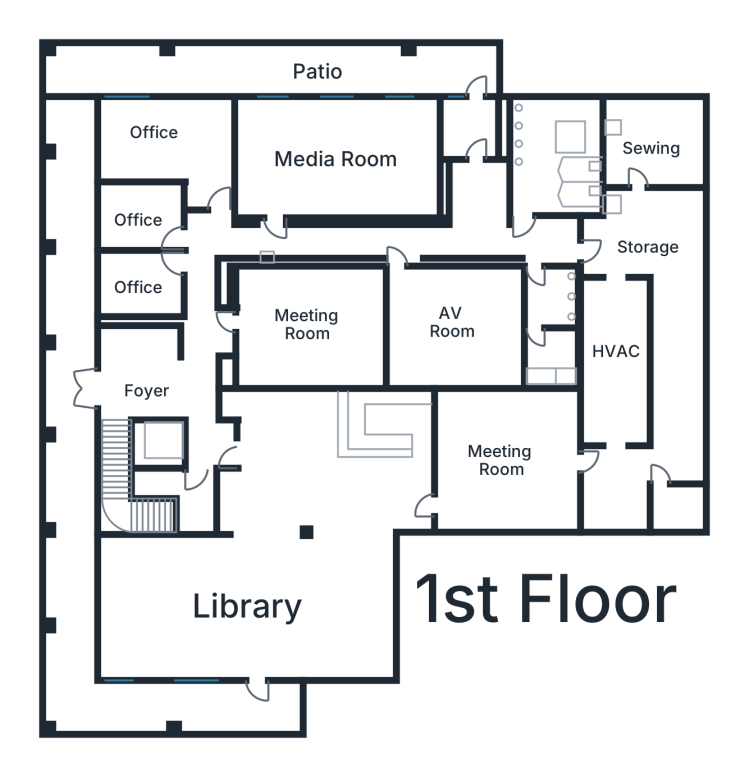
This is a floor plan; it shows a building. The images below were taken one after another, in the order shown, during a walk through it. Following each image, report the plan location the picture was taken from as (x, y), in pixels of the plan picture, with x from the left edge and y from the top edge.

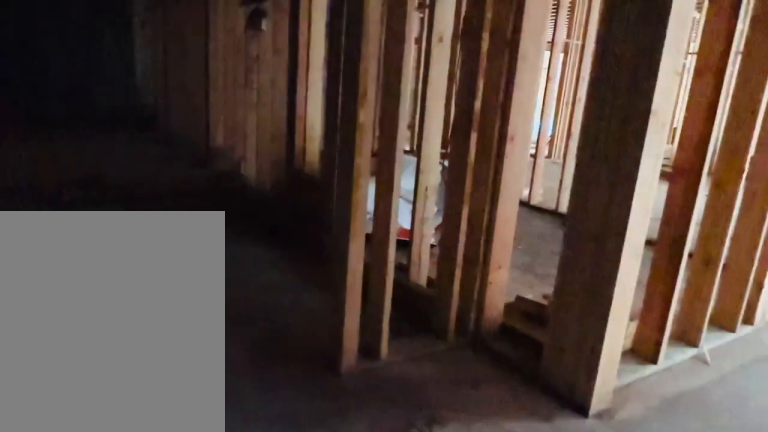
(643, 224)
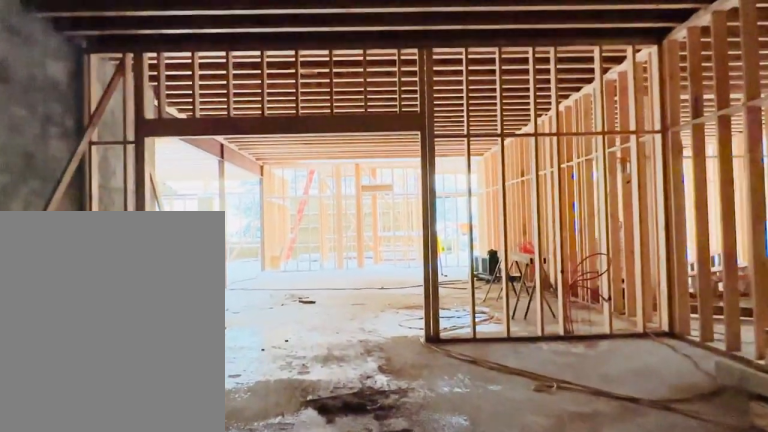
(545, 464)
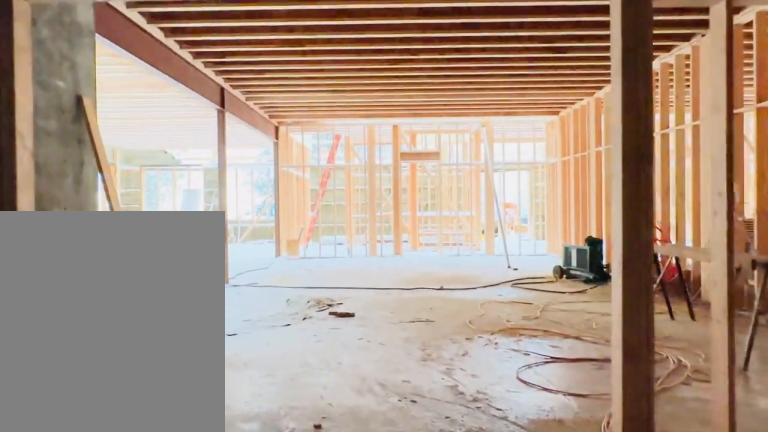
(468, 466)
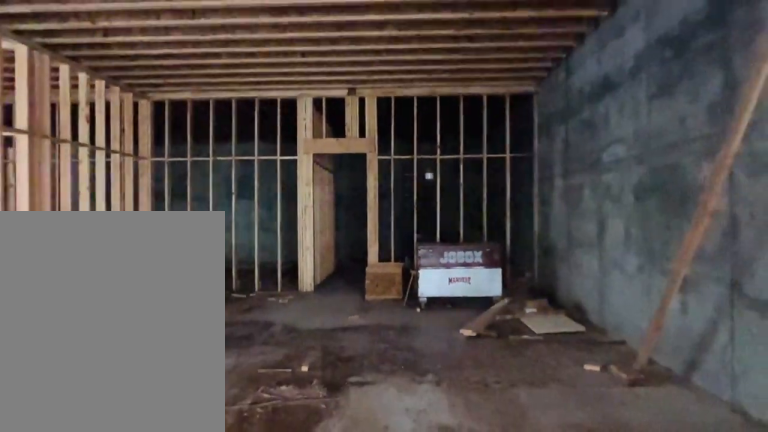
(420, 465)
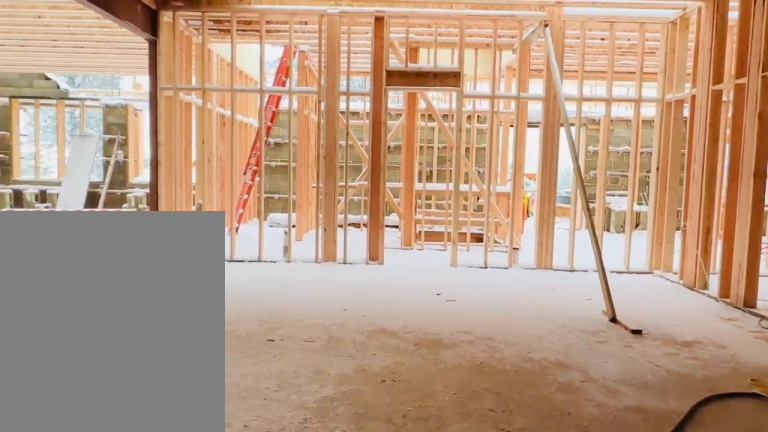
(397, 463)
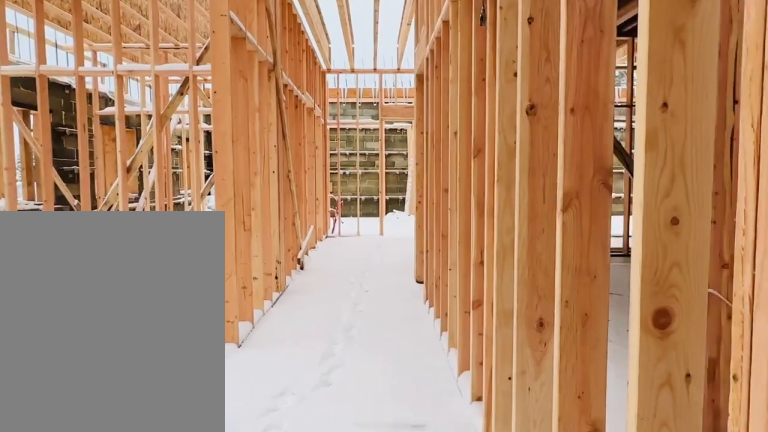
(201, 442)
